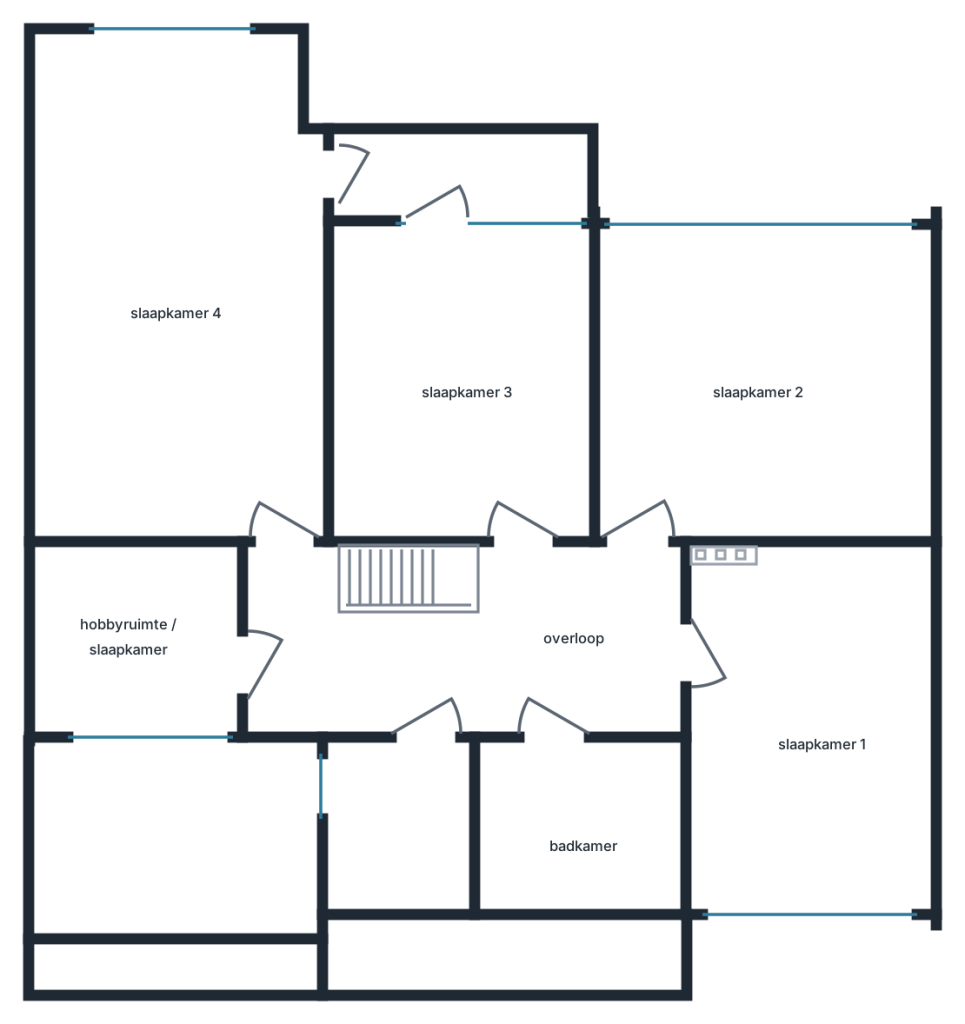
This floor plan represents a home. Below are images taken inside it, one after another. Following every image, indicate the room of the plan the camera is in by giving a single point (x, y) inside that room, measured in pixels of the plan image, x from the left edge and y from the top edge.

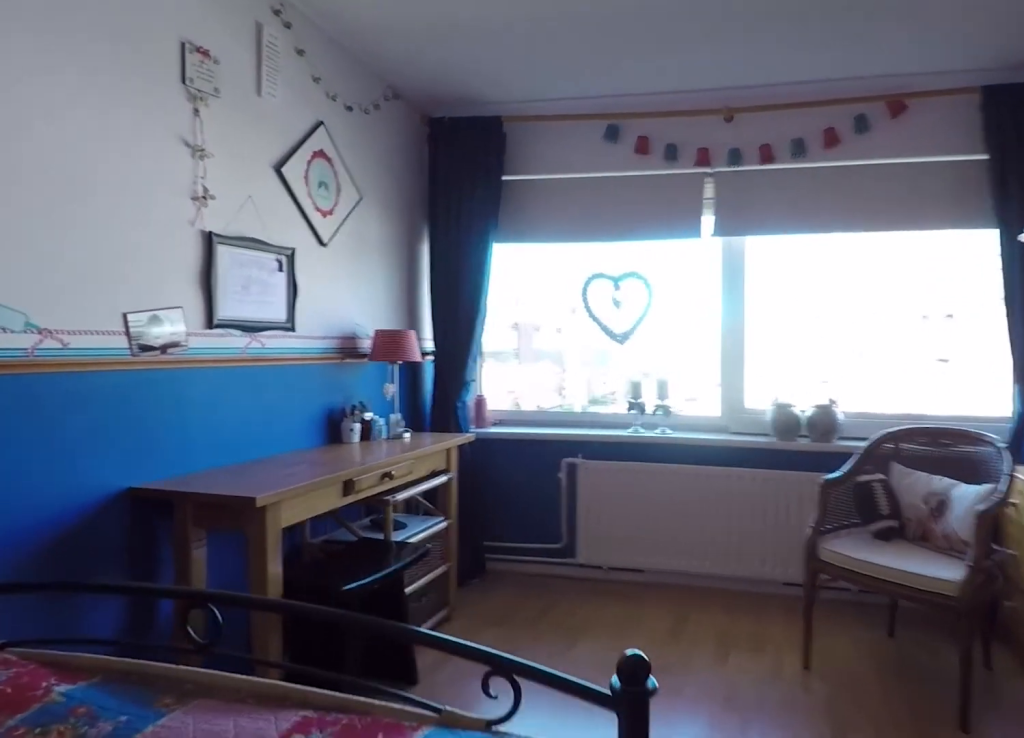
(809, 731)
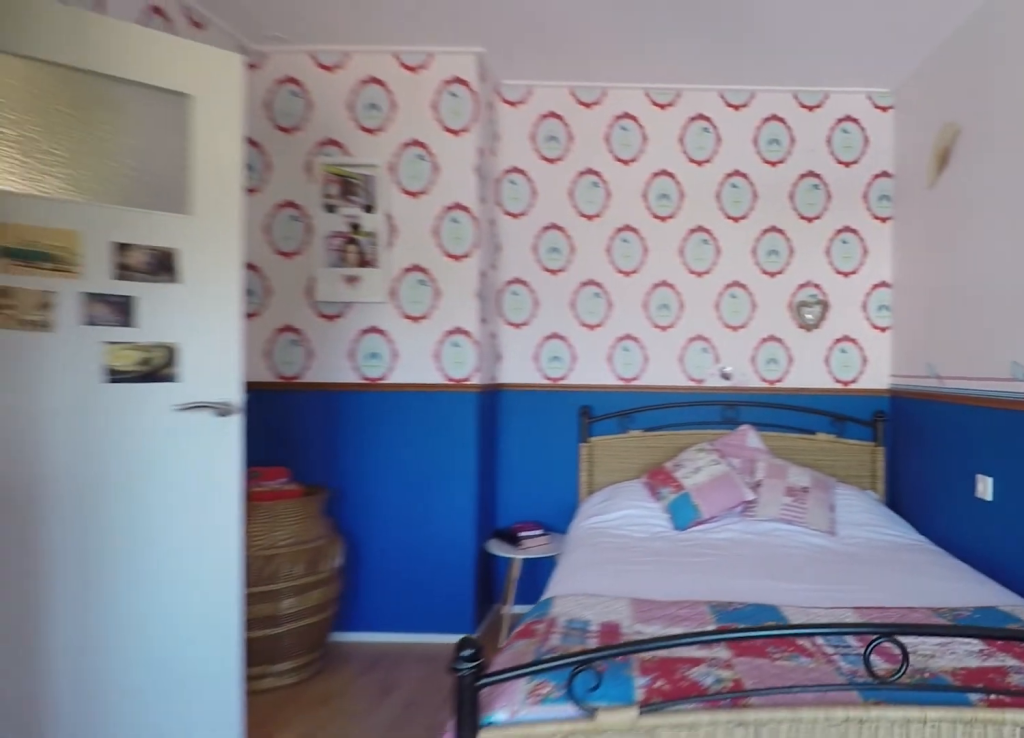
(801, 785)
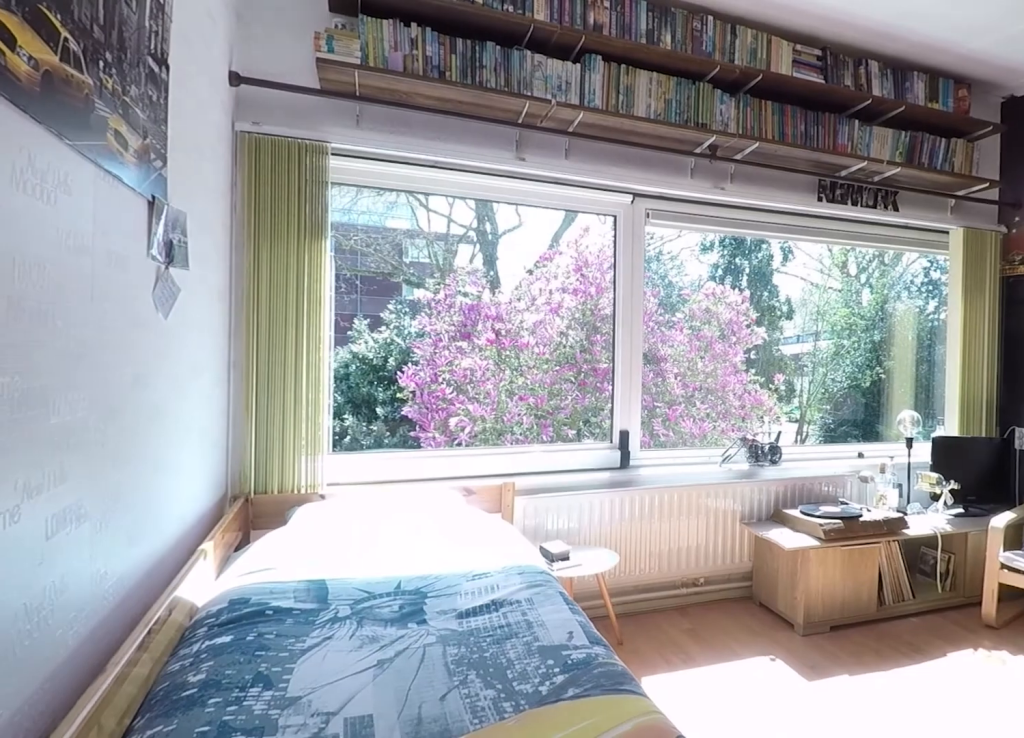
(762, 383)
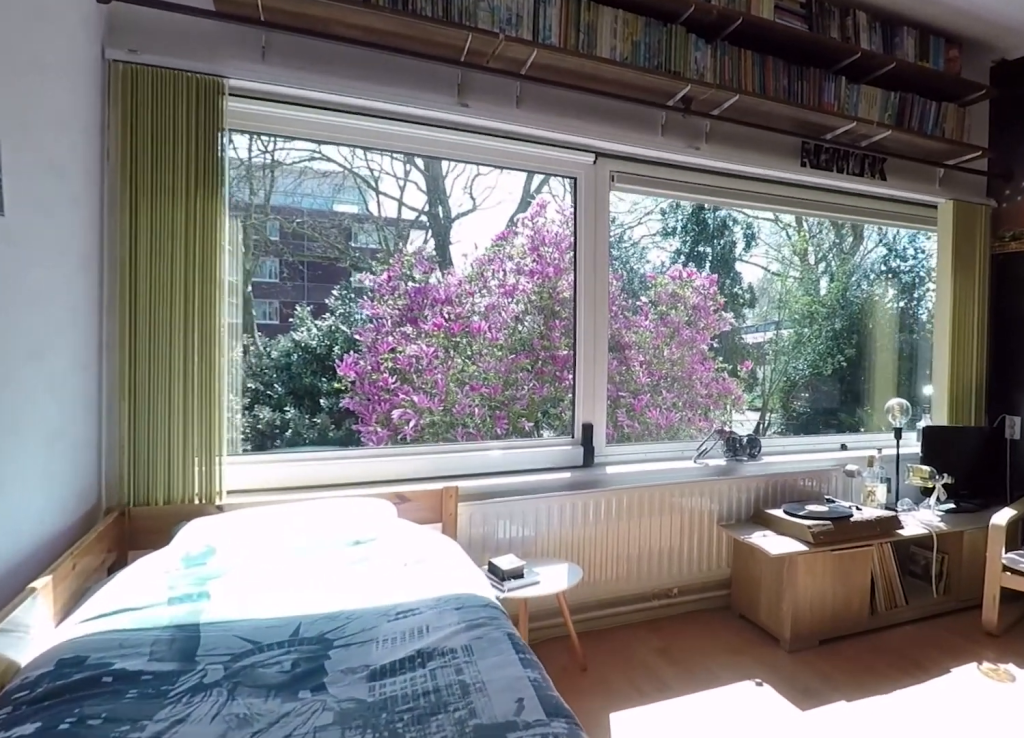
(762, 383)
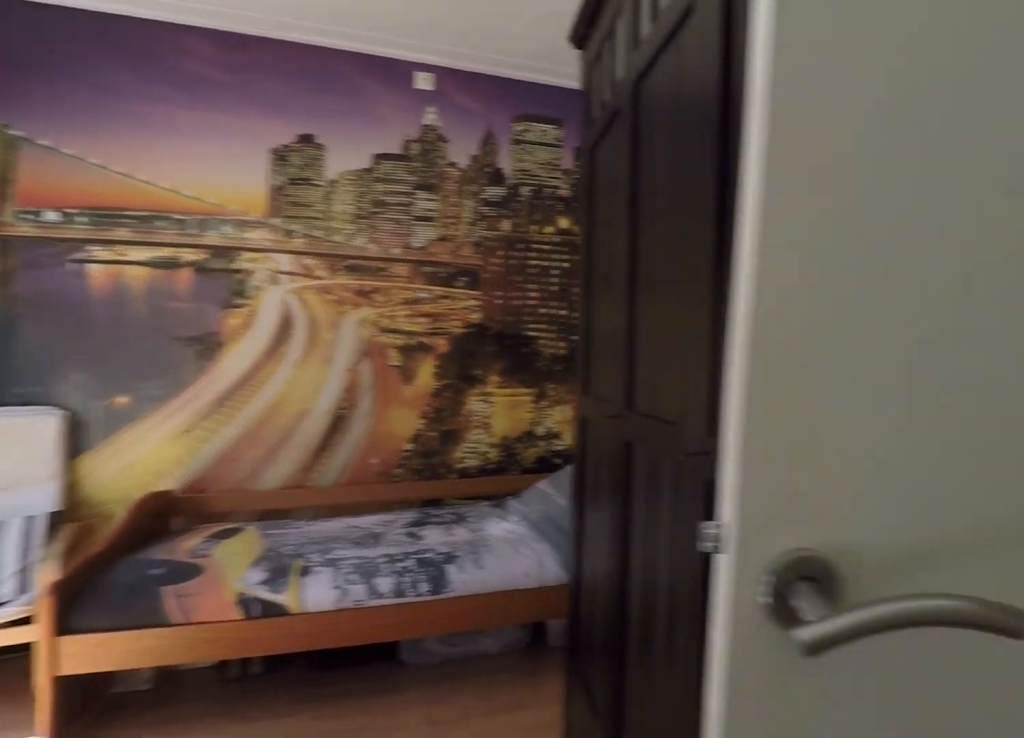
(762, 383)
